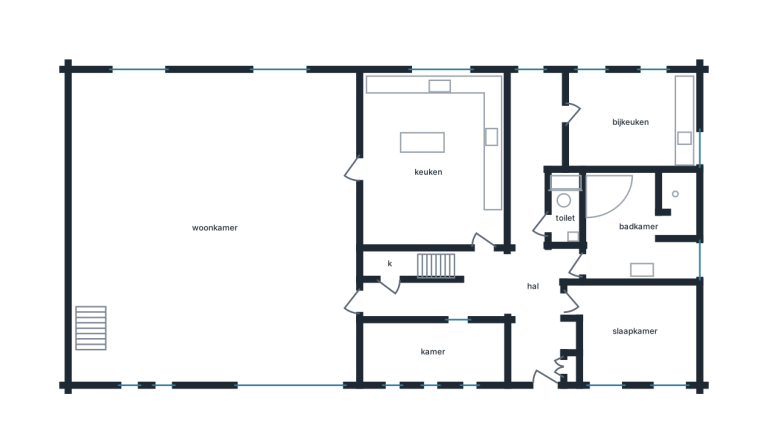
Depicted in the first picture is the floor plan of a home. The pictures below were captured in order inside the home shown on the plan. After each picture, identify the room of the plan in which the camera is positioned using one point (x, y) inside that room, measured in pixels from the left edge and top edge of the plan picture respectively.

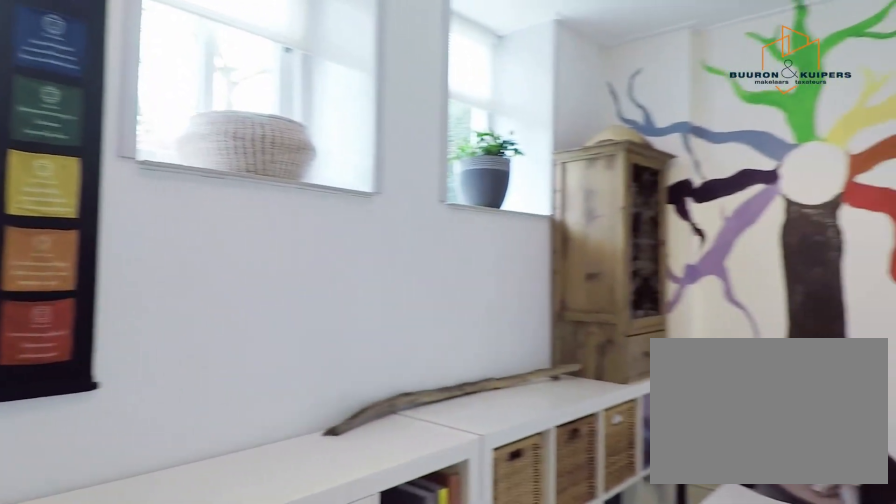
(432, 352)
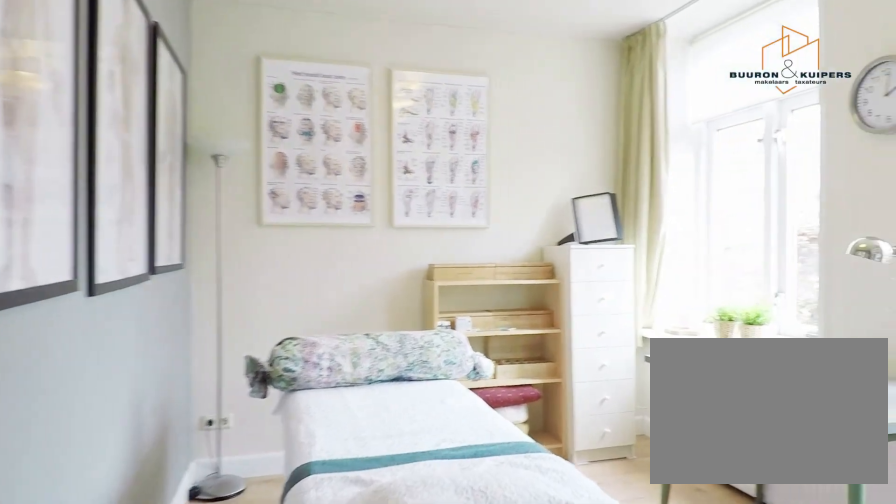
(635, 332)
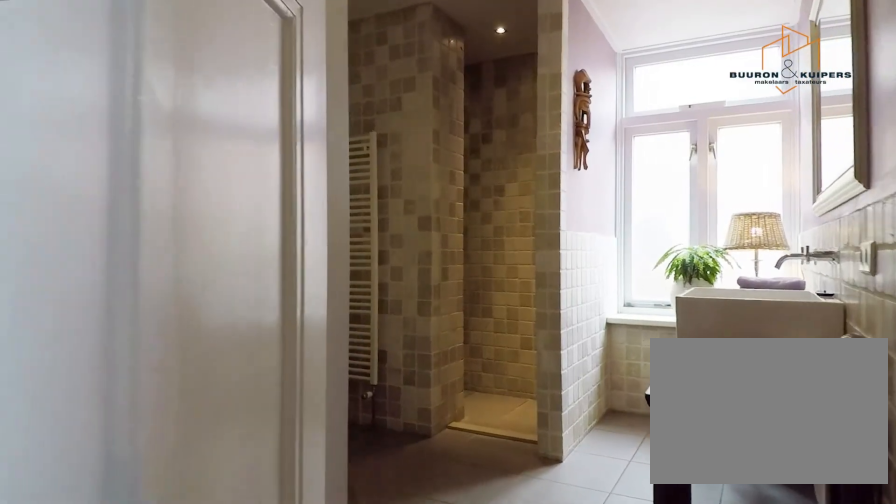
(639, 227)
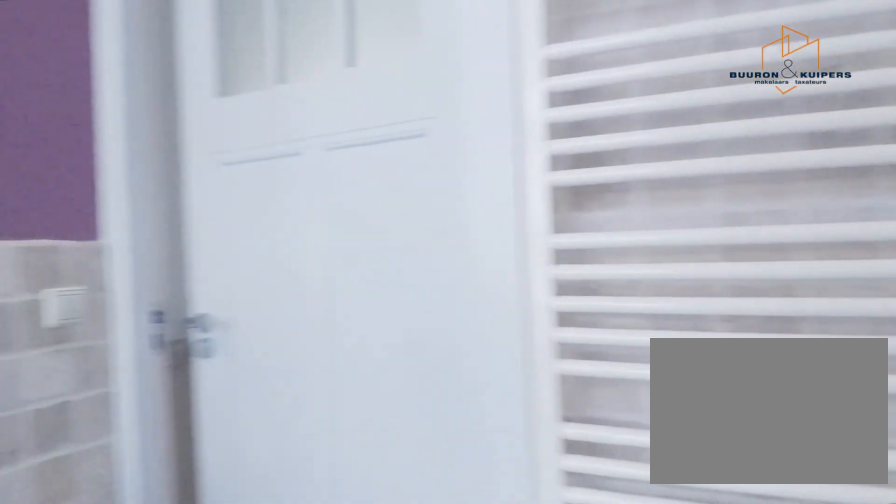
(639, 227)
